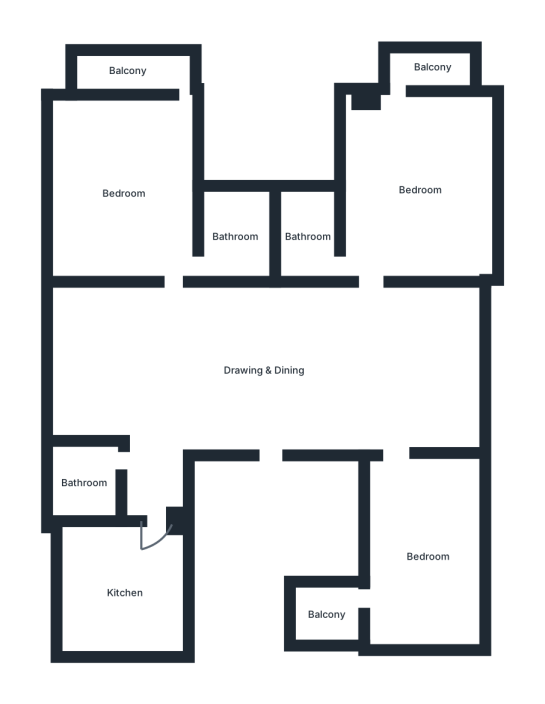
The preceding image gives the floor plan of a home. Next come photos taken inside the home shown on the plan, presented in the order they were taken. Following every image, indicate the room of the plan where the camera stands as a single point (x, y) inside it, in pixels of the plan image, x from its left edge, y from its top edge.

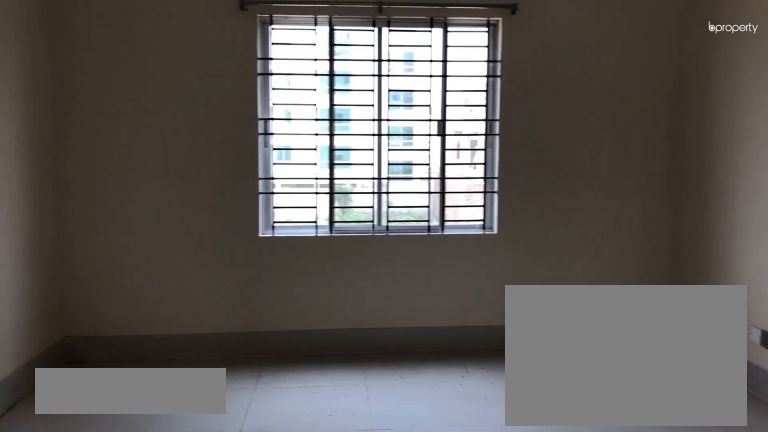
(263, 371)
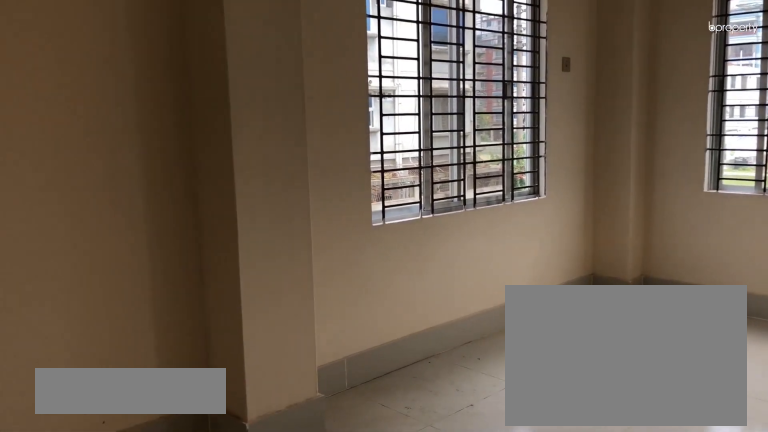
(427, 556)
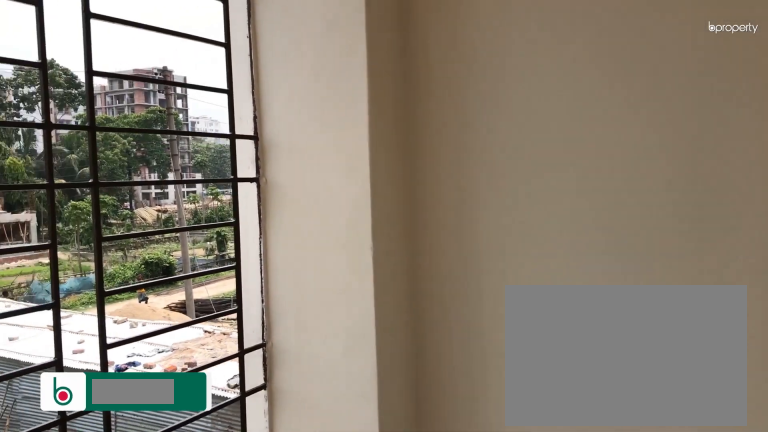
(329, 613)
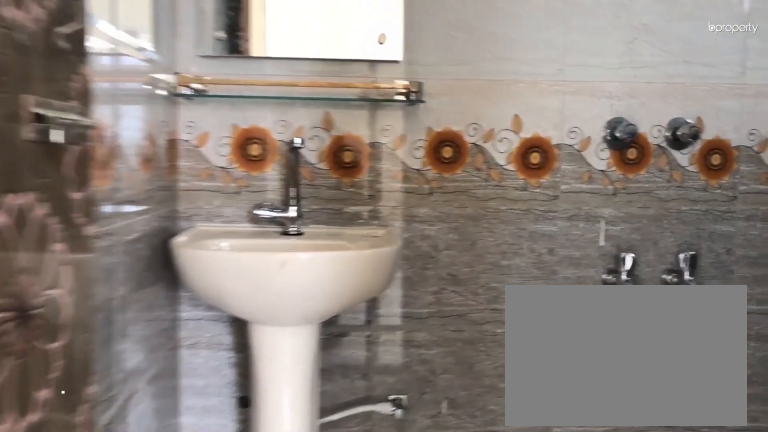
(308, 237)
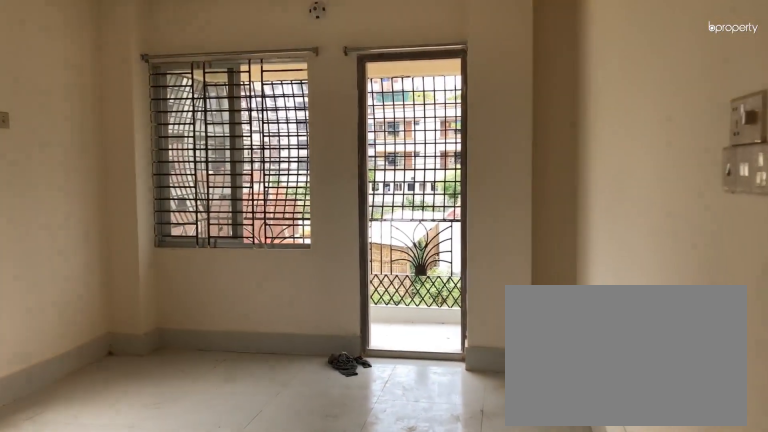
(123, 194)
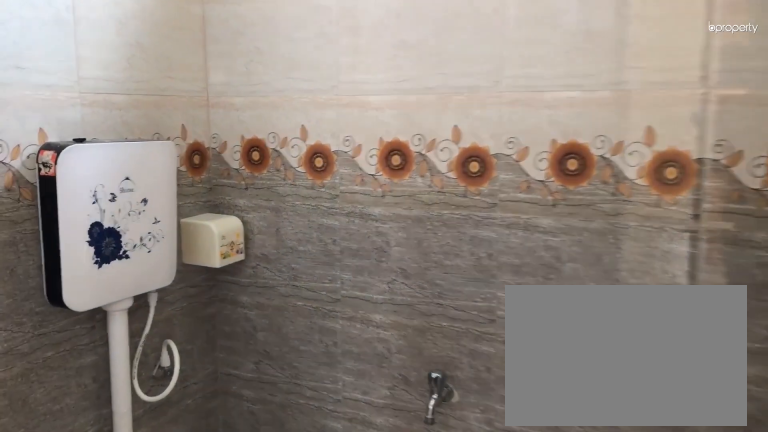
(81, 483)
